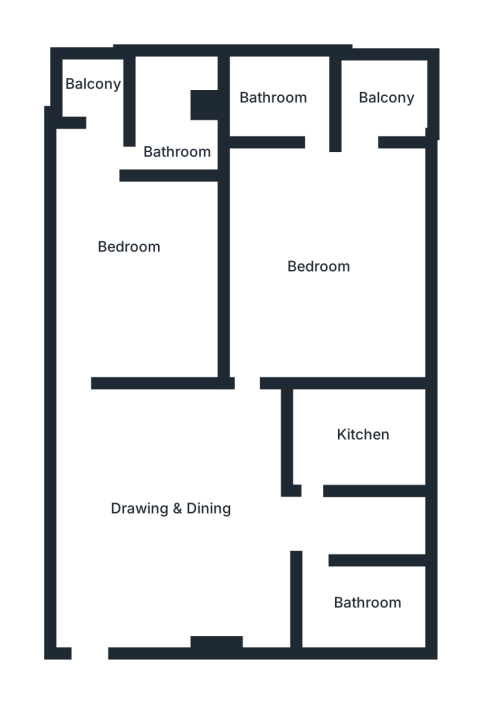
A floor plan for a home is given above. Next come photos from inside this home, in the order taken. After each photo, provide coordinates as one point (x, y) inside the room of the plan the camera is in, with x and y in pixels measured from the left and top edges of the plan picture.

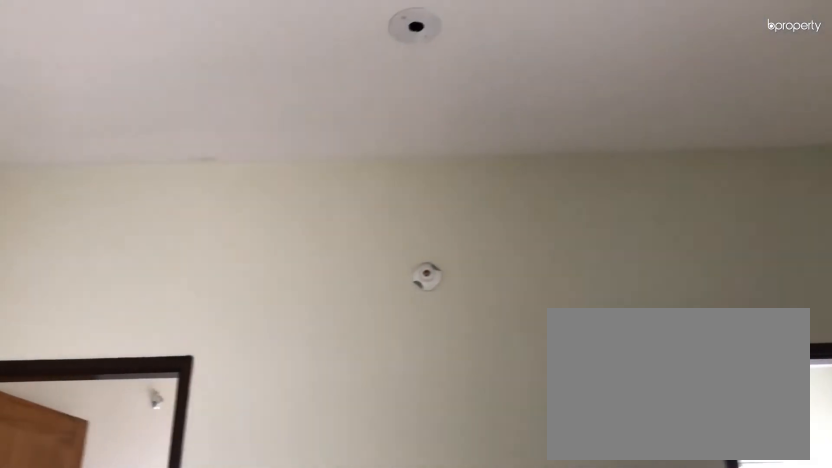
(170, 493)
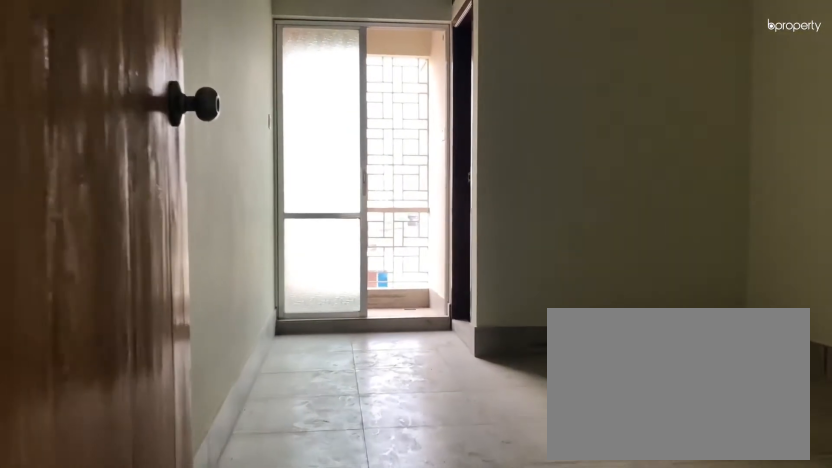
(88, 399)
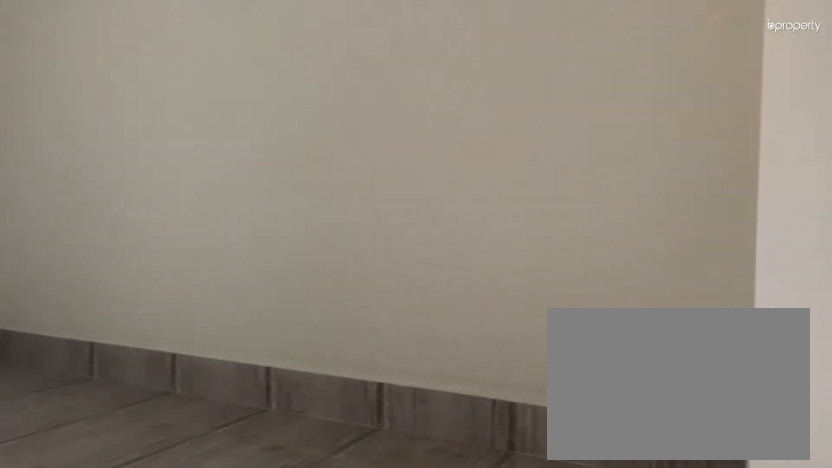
(125, 238)
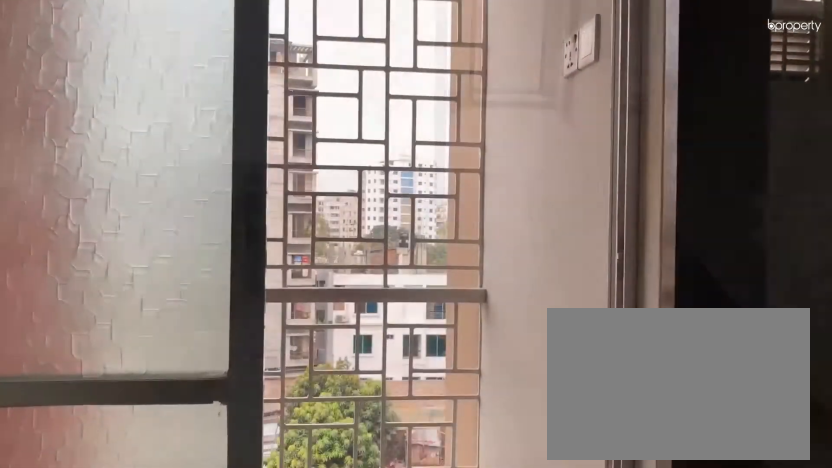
(105, 191)
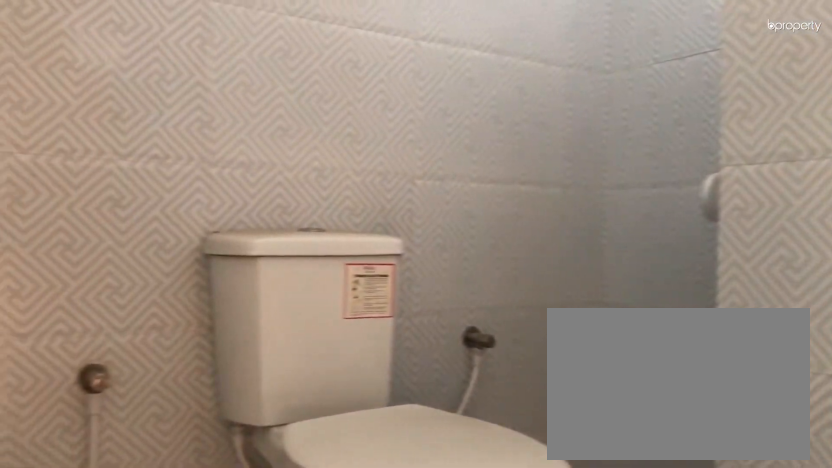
(172, 111)
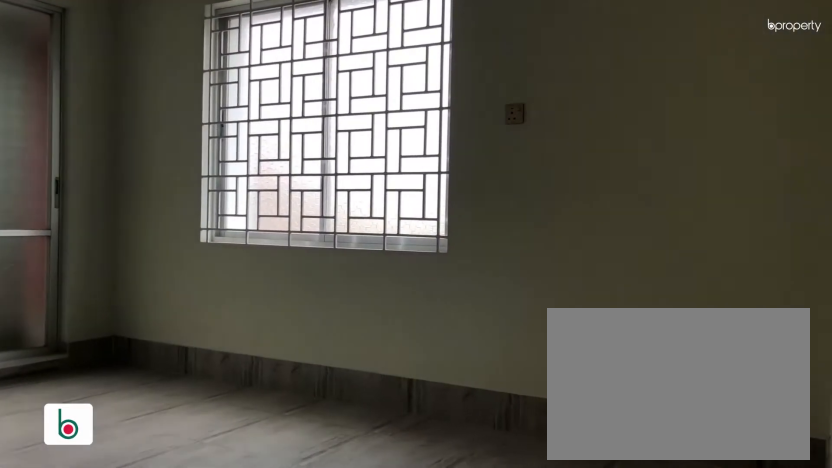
(334, 232)
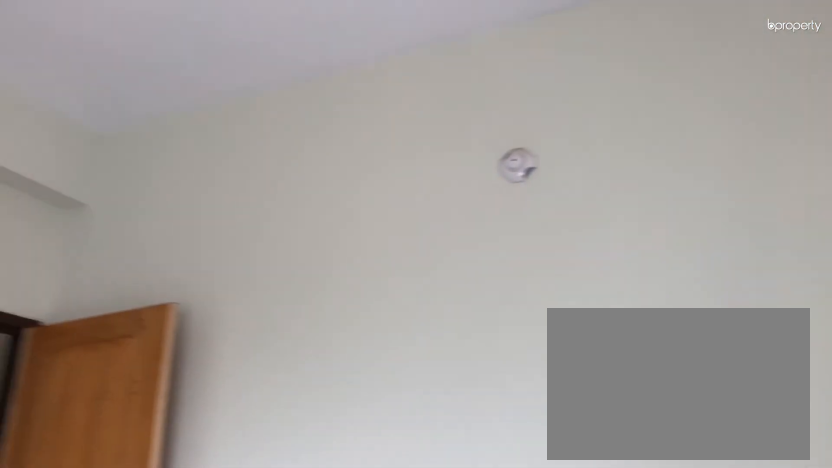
(334, 232)
